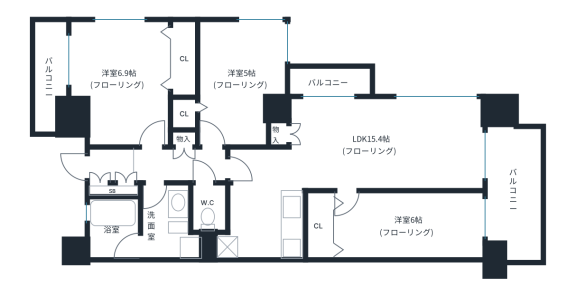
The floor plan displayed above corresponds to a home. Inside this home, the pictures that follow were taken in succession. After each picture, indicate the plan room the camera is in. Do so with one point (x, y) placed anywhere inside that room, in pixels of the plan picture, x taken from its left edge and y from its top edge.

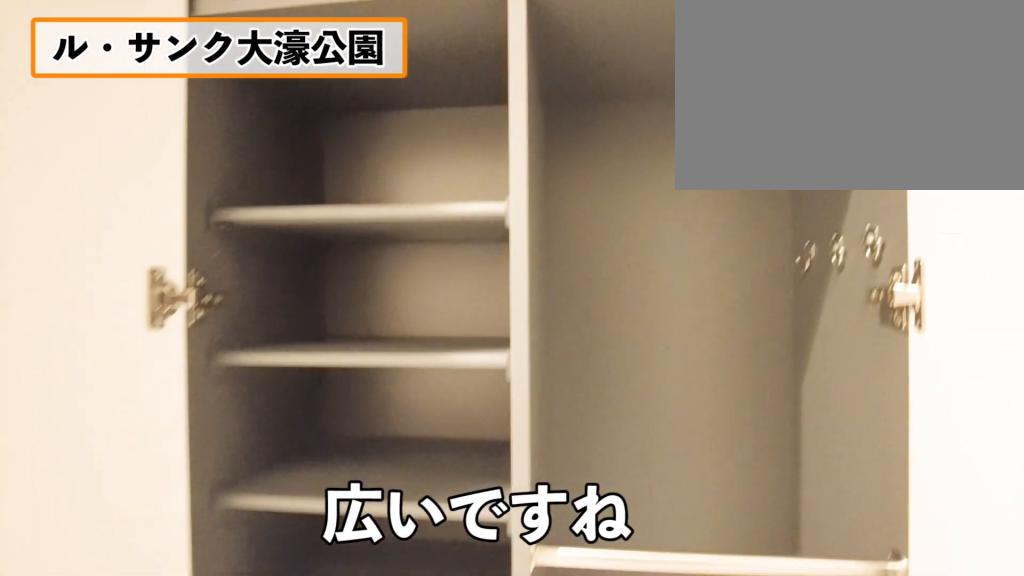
(104, 168)
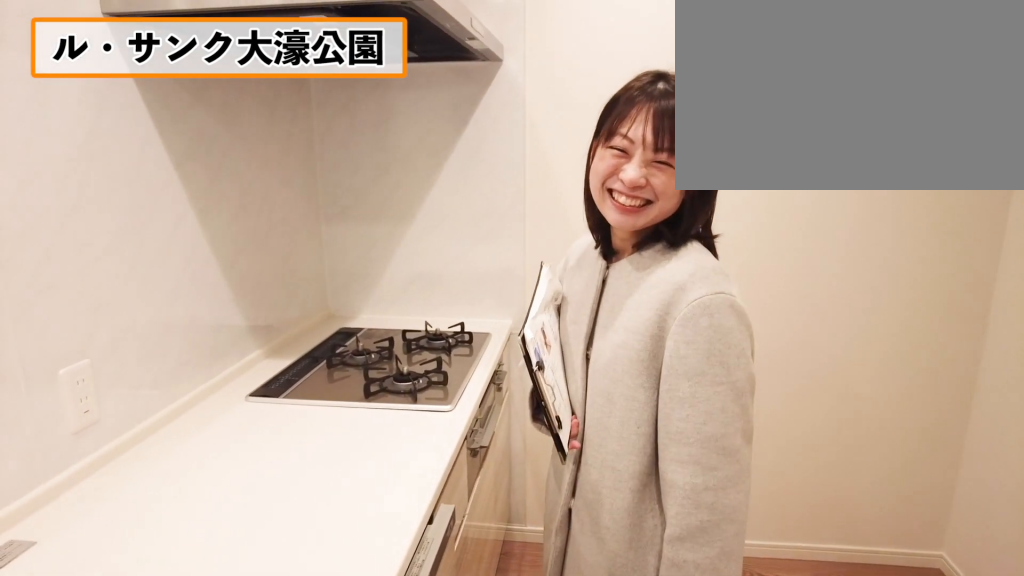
(262, 230)
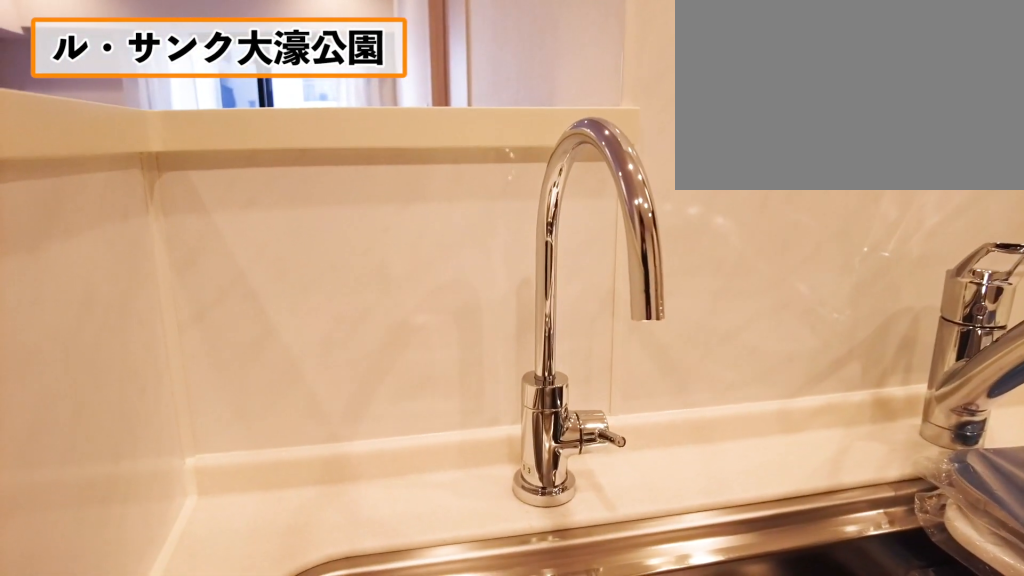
(262, 230)
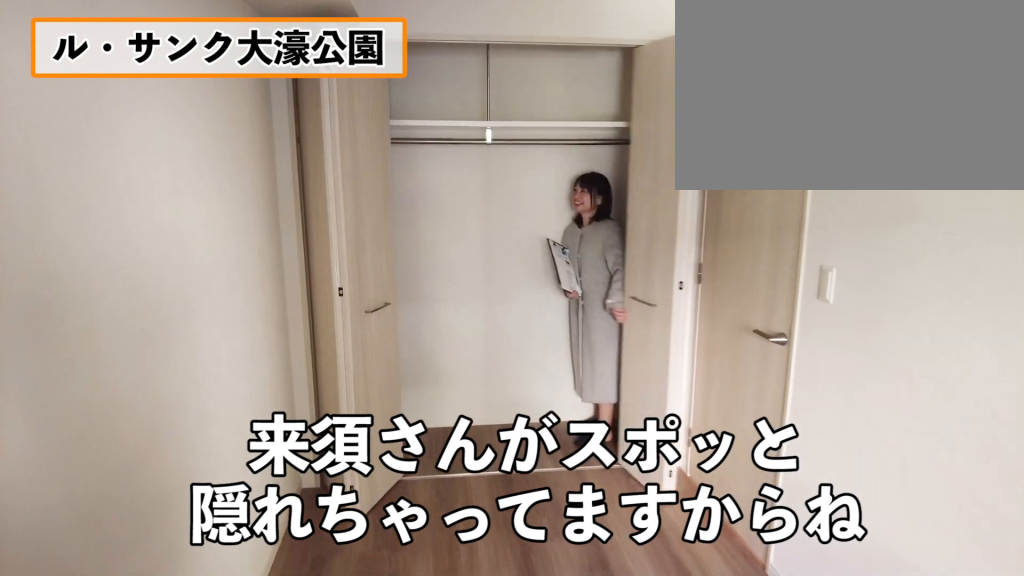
(409, 225)
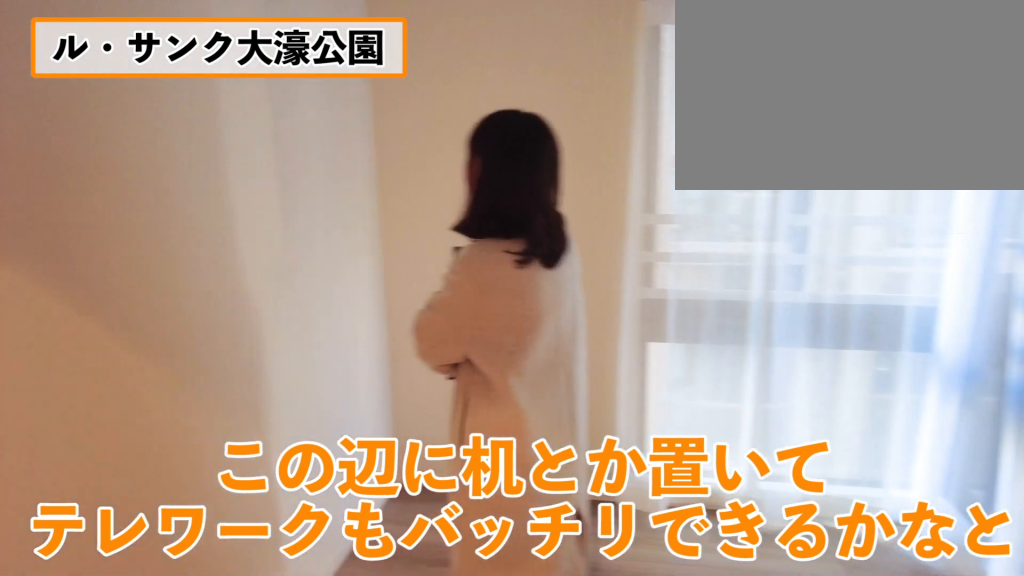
(240, 81)
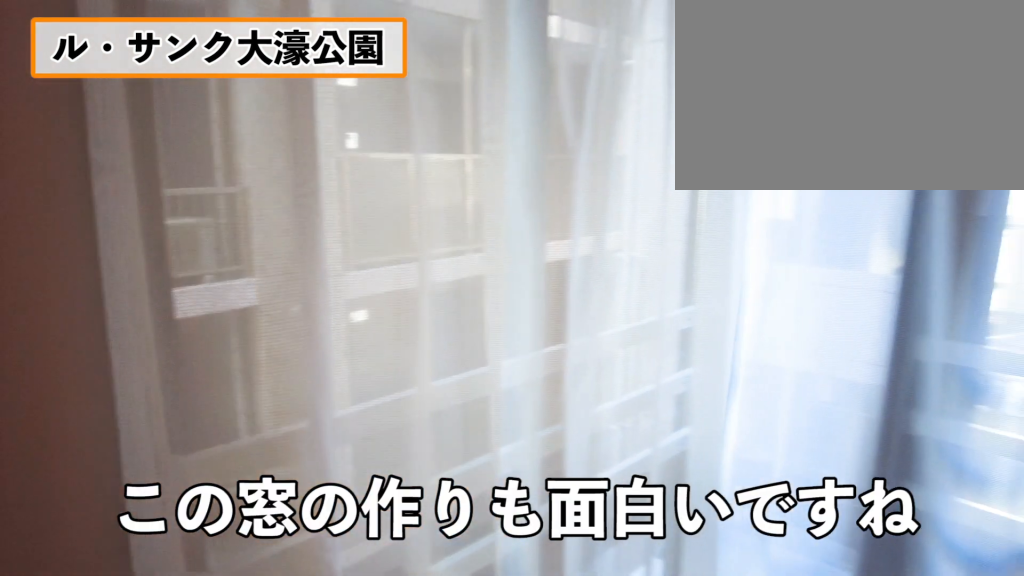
(240, 80)
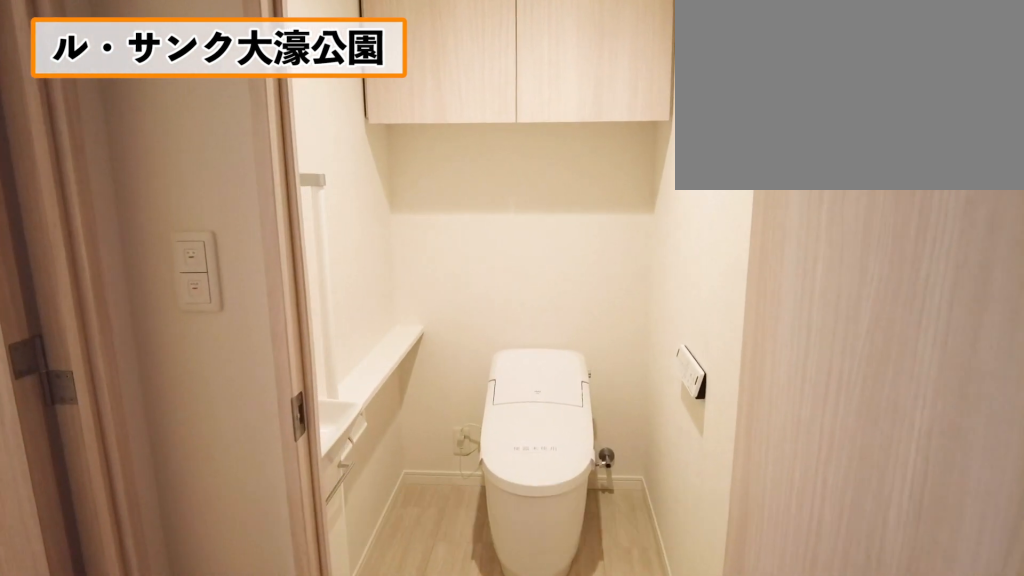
(210, 212)
